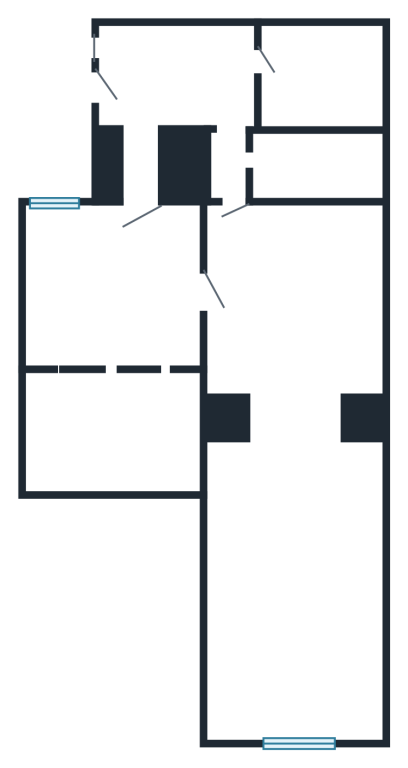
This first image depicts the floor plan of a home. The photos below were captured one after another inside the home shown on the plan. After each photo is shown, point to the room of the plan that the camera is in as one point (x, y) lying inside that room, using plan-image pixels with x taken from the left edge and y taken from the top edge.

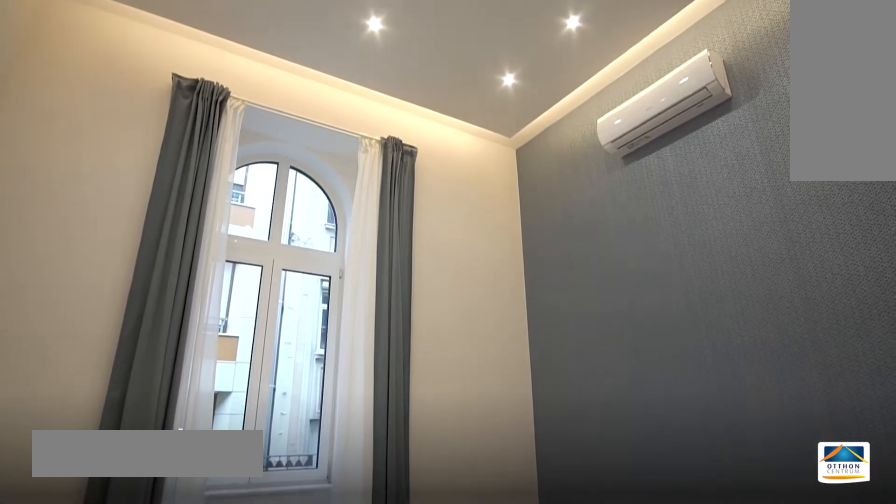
(300, 655)
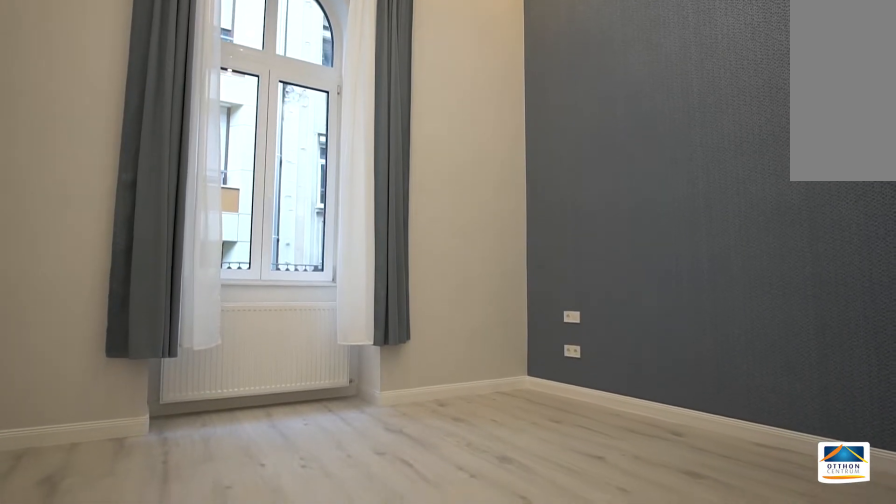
(298, 655)
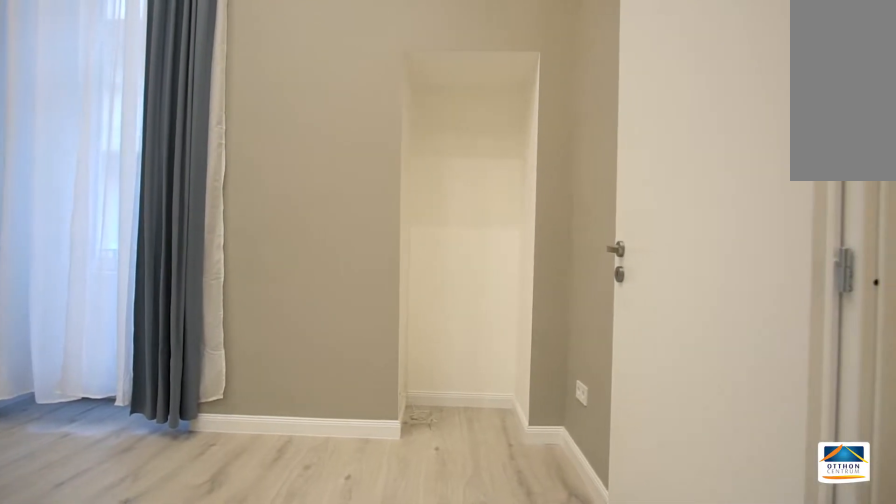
(121, 314)
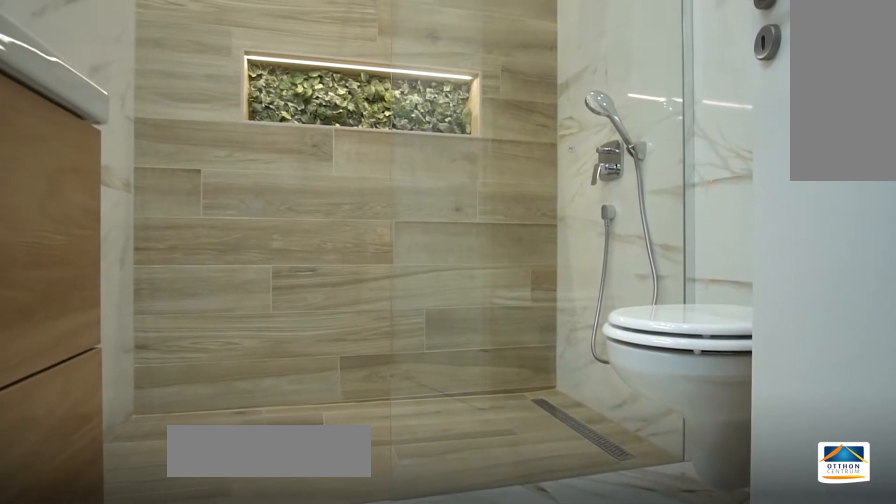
(322, 80)
